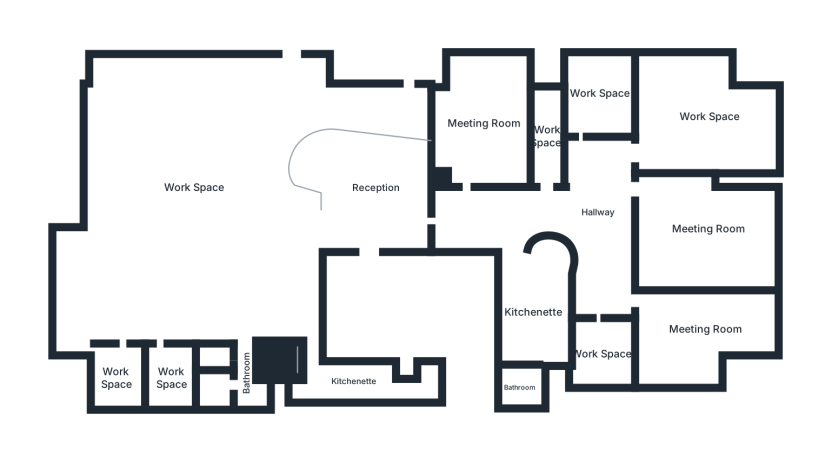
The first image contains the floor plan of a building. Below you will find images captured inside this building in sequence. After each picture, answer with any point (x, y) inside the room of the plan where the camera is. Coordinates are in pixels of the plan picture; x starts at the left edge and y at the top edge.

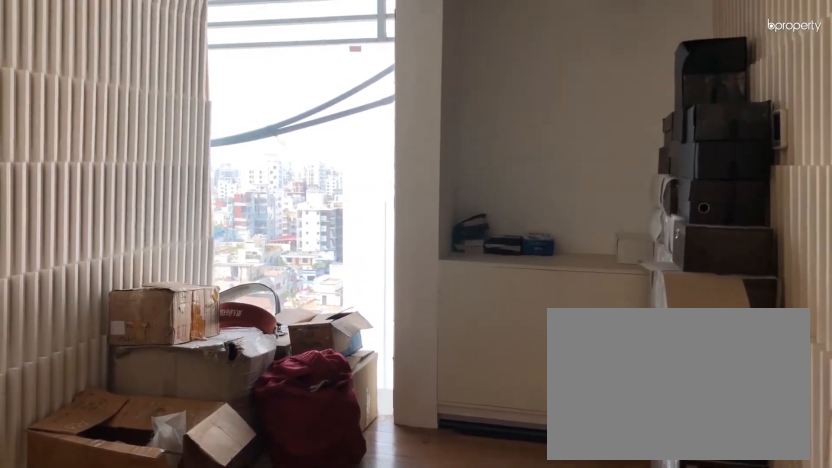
(600, 353)
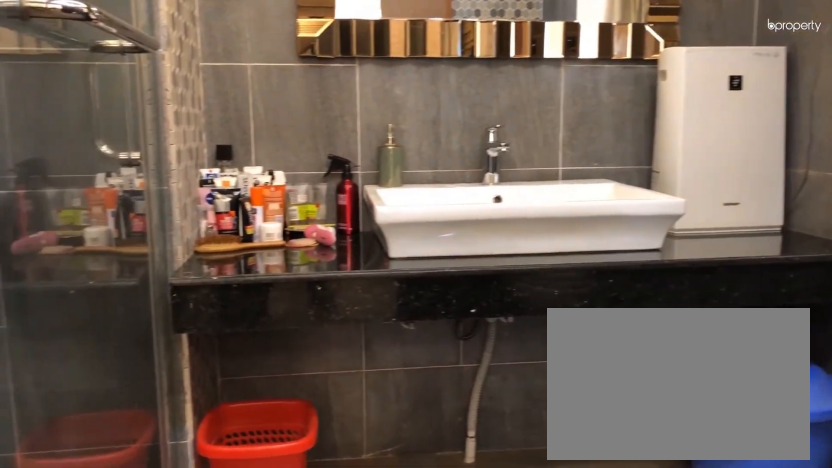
(520, 387)
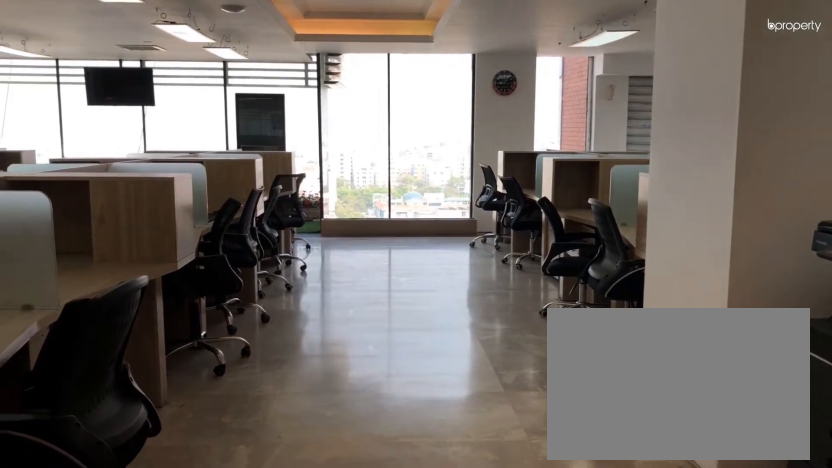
(193, 187)
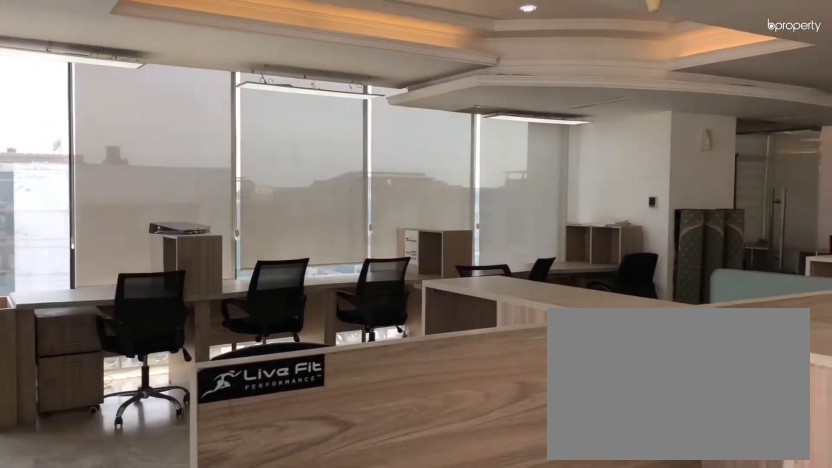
(194, 187)
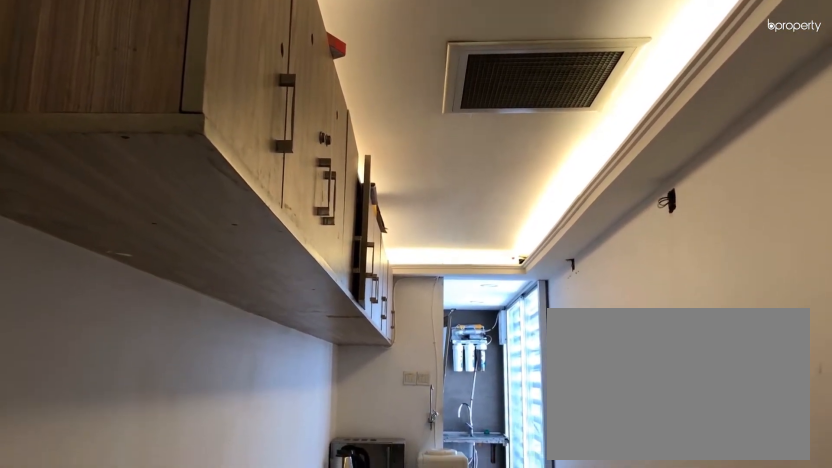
(352, 382)
